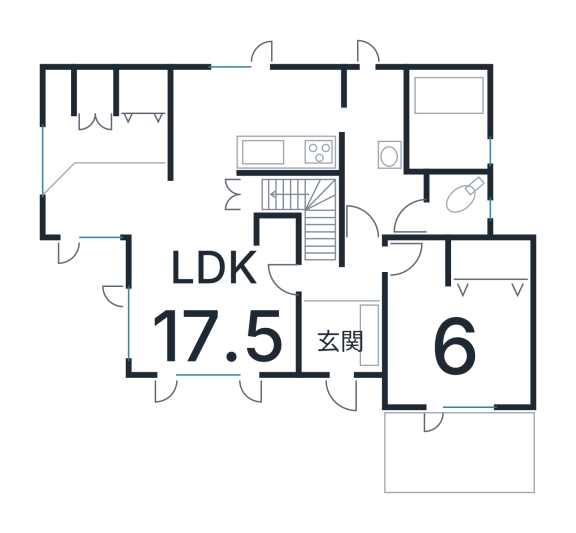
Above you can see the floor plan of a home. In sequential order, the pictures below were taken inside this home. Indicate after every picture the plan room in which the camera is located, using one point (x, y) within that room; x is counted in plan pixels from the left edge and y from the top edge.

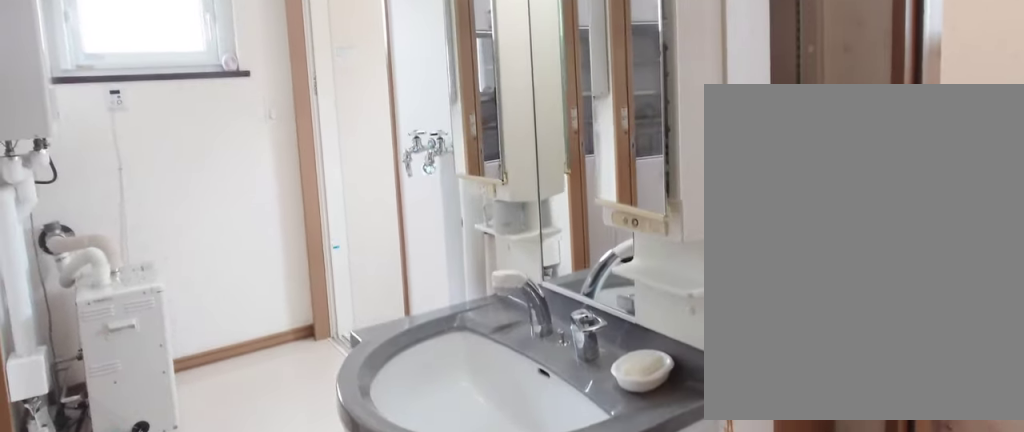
(369, 168)
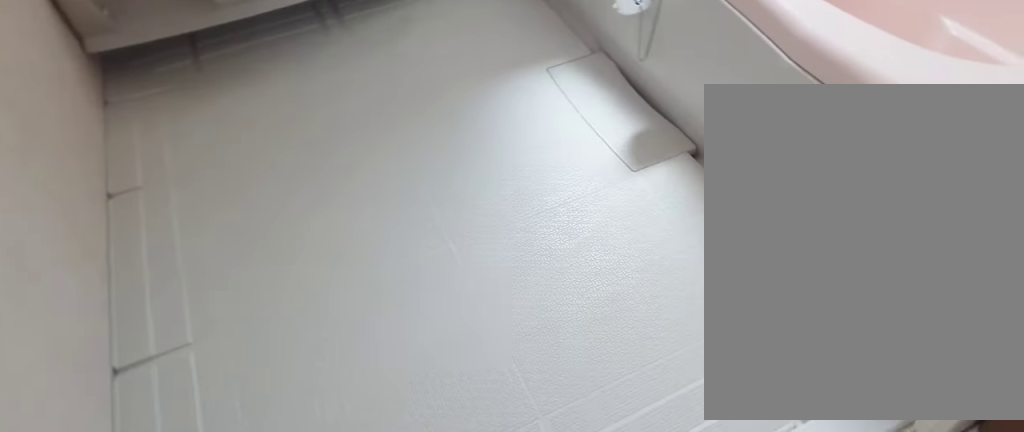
(445, 155)
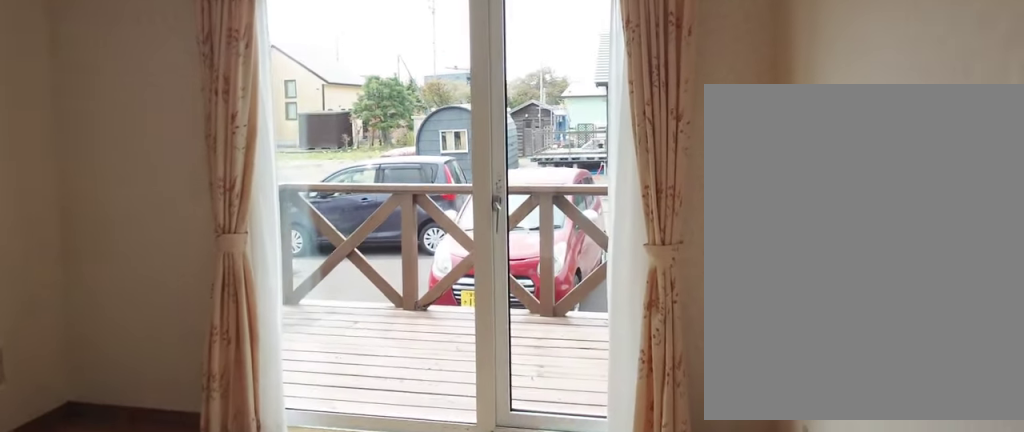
(463, 363)
